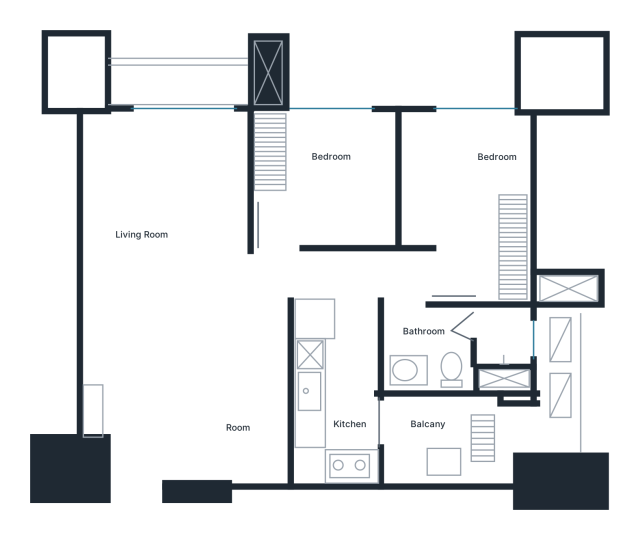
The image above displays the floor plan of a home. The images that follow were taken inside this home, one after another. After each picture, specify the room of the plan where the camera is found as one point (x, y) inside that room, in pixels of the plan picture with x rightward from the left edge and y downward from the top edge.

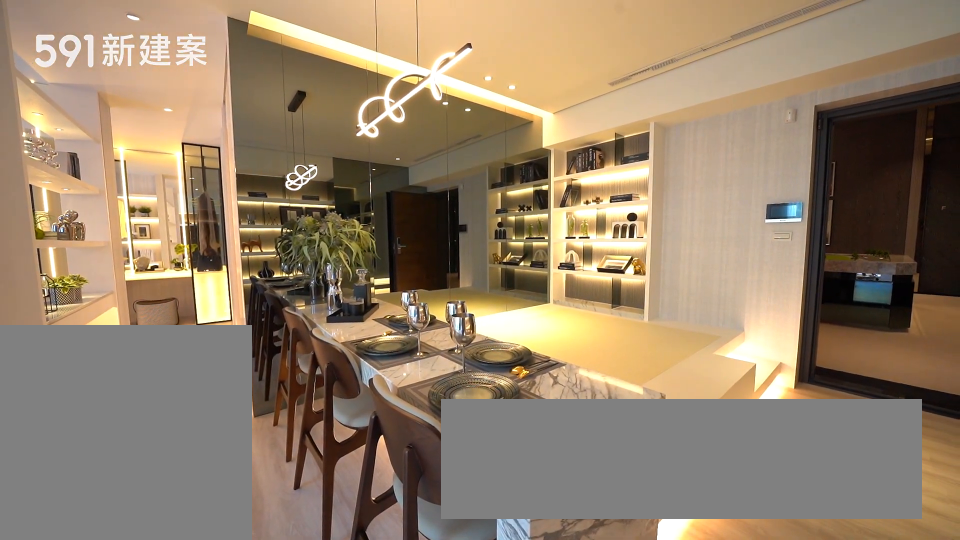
(224, 329)
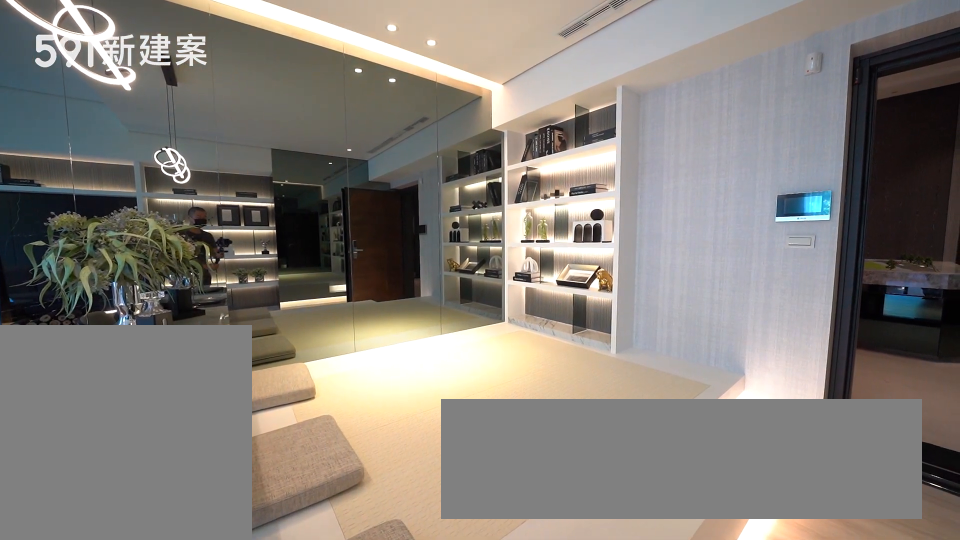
(234, 425)
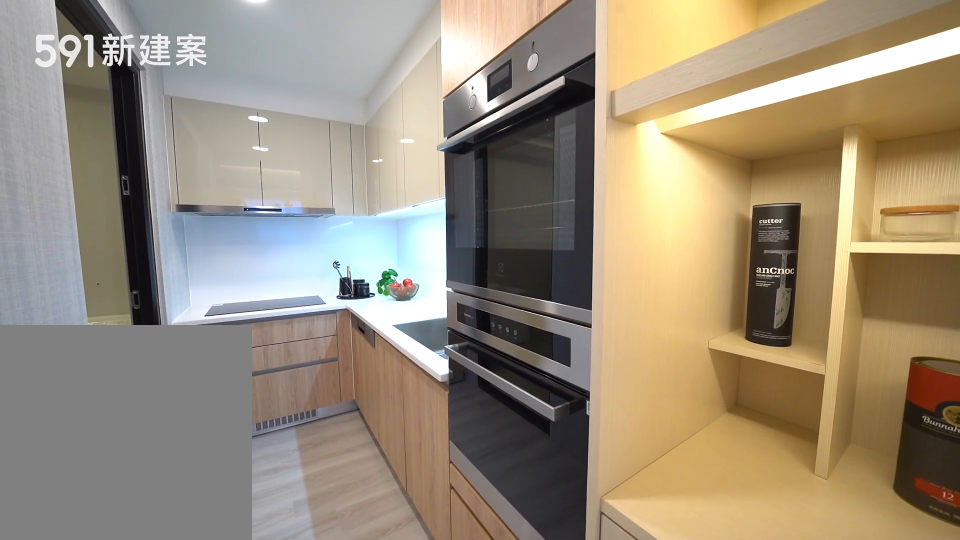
(337, 391)
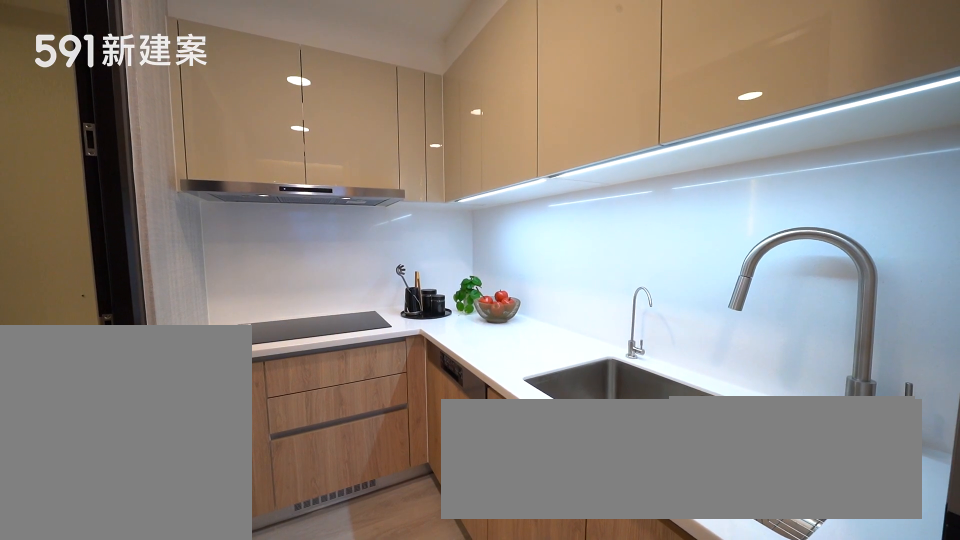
(337, 391)
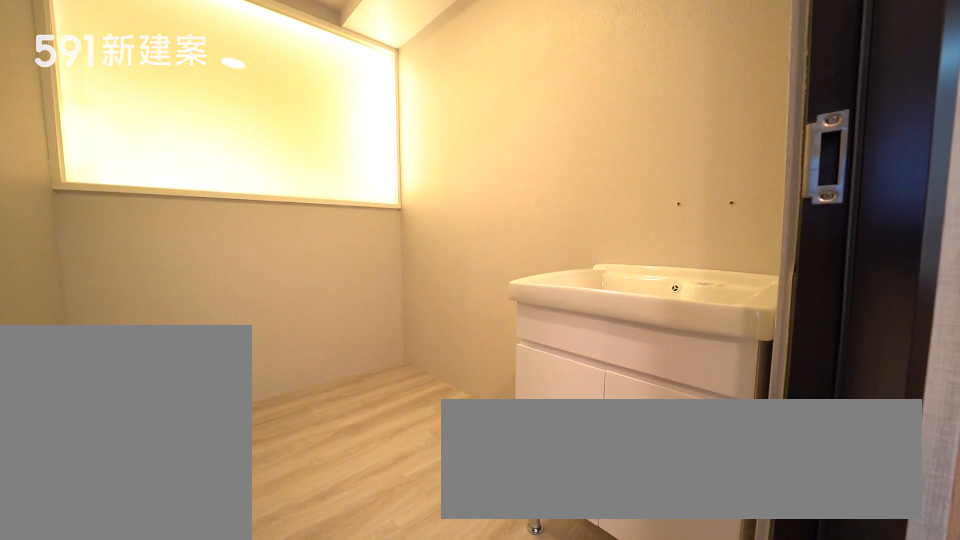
(454, 442)
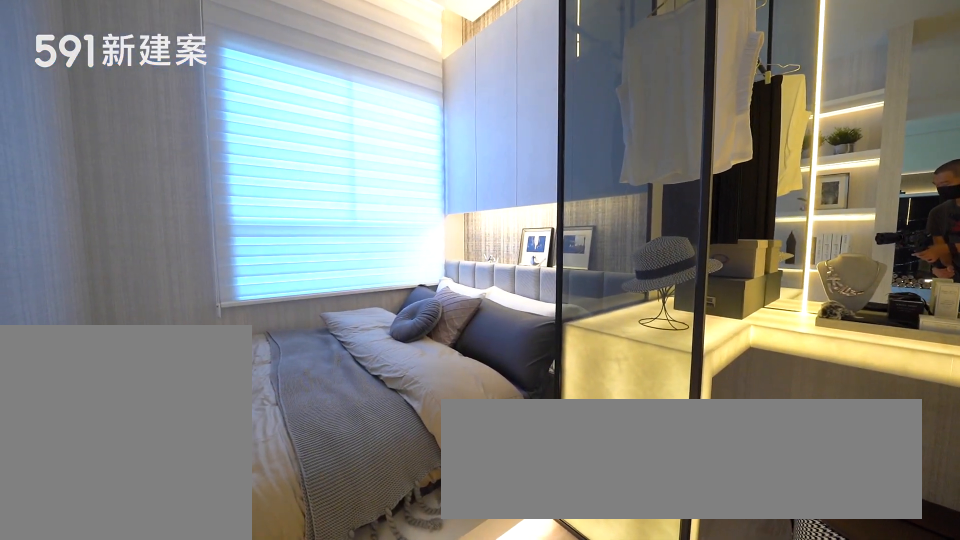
(471, 204)
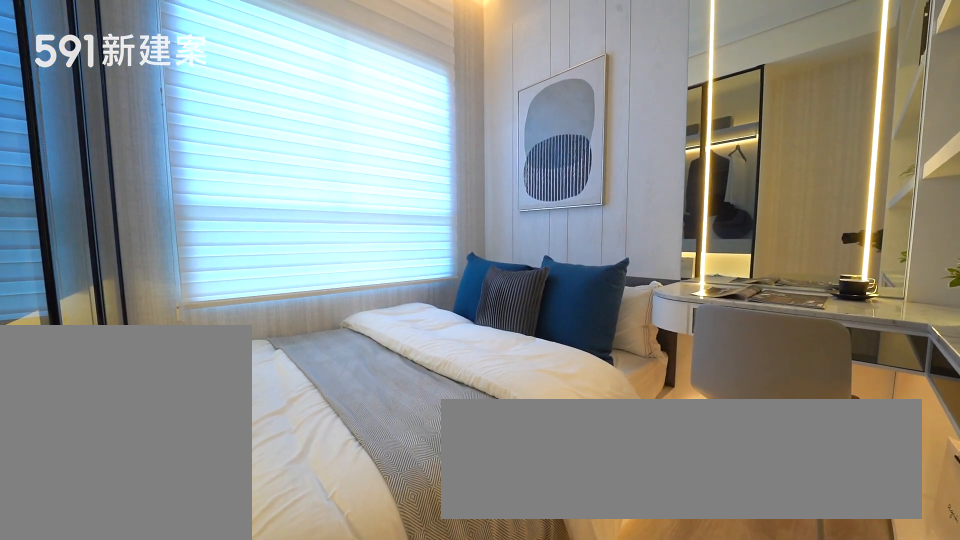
(323, 175)
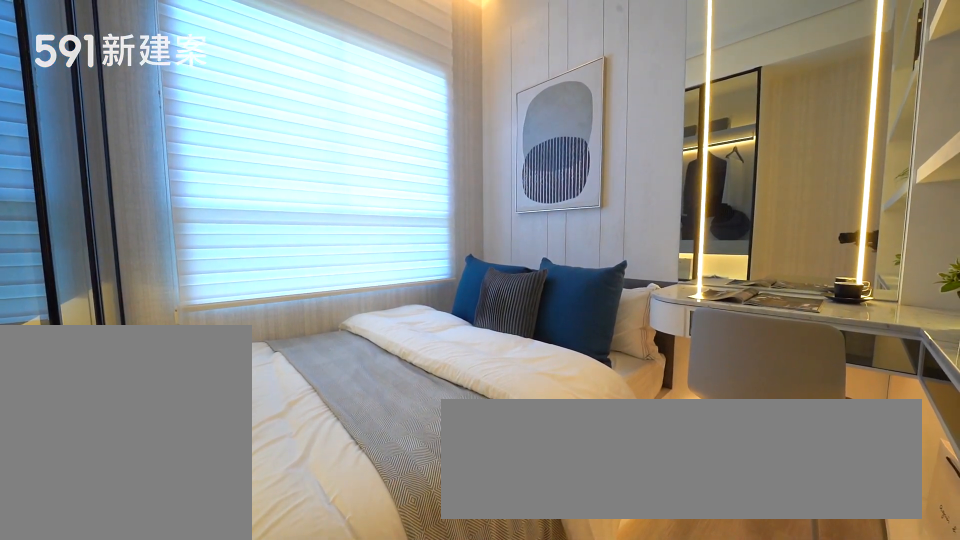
(323, 175)
